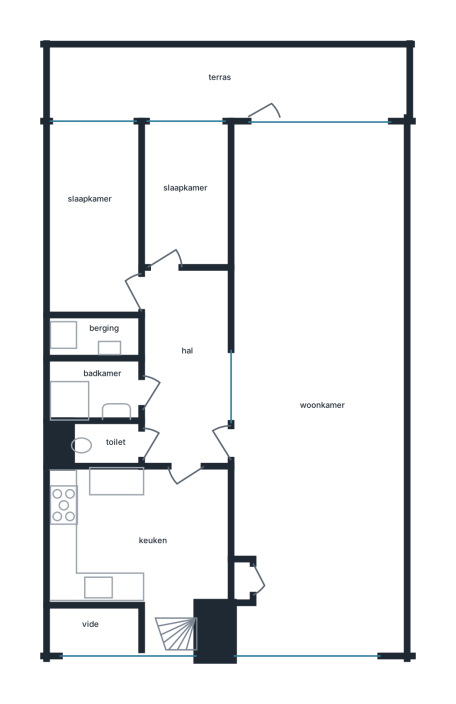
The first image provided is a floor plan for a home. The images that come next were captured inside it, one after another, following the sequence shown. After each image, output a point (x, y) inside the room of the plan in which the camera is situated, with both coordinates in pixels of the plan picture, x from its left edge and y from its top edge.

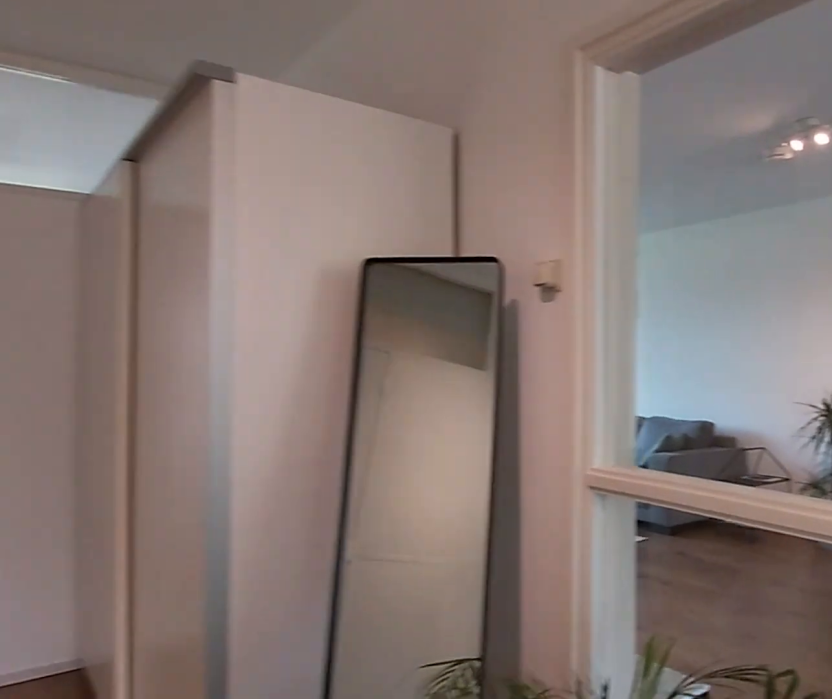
(186, 368)
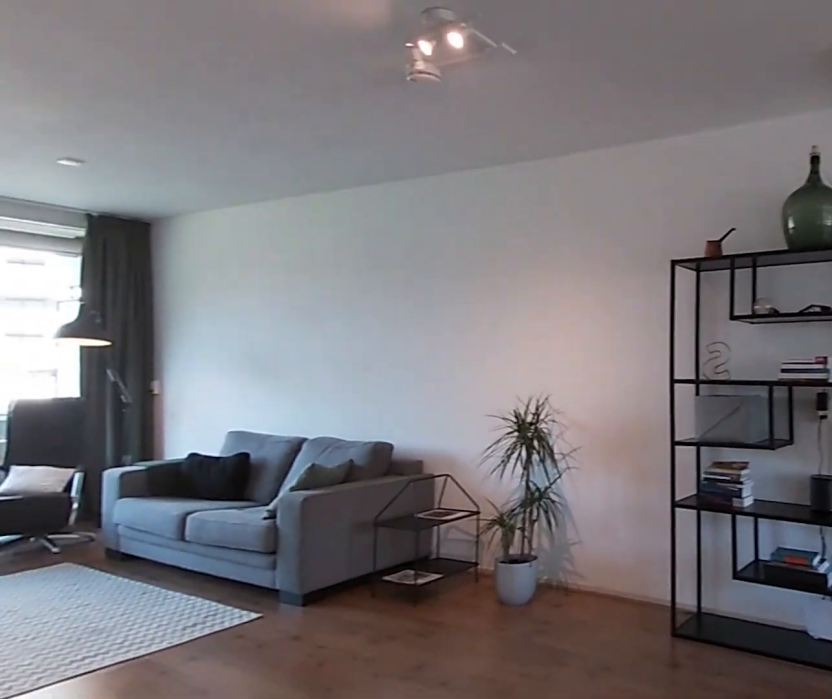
(328, 256)
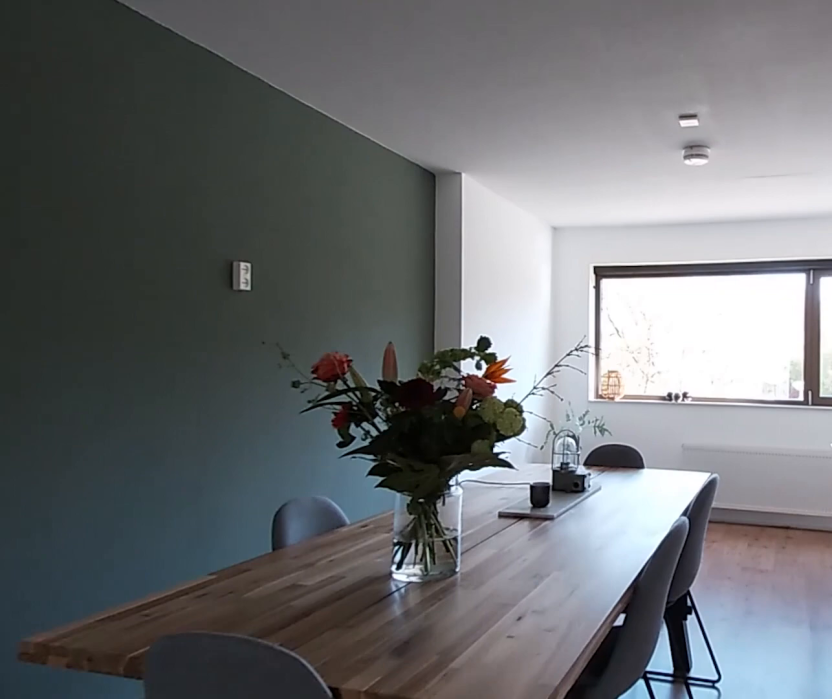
(328, 256)
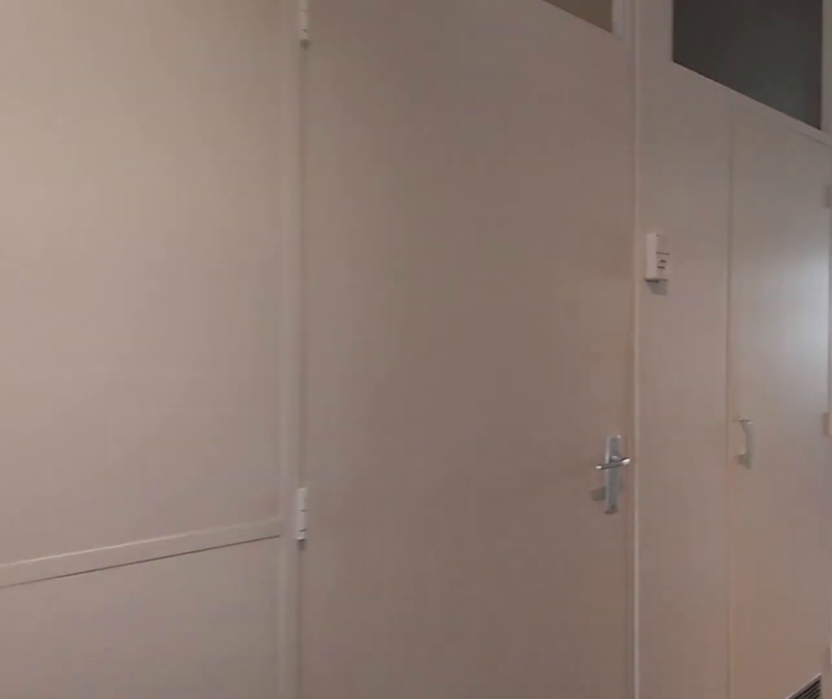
(186, 368)
